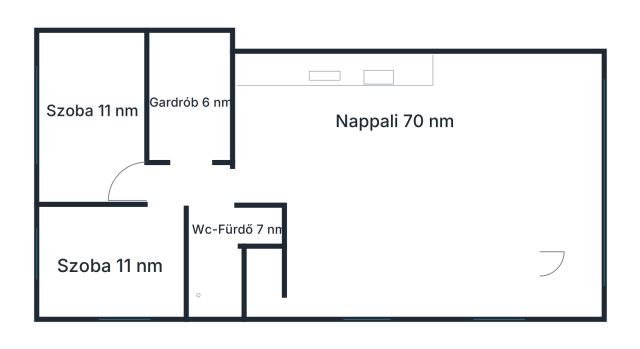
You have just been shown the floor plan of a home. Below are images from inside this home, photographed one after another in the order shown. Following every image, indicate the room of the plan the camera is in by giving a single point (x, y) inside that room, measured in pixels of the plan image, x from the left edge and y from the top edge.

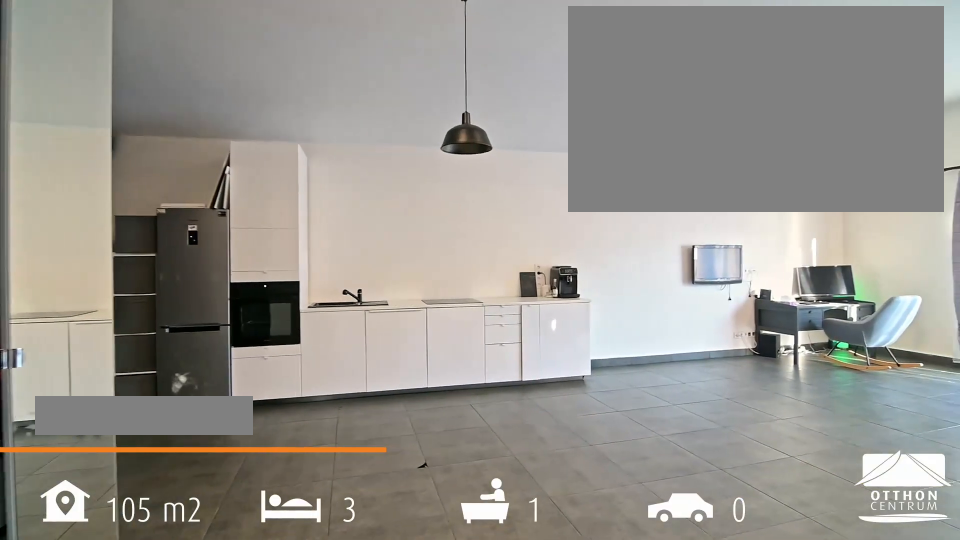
(418, 190)
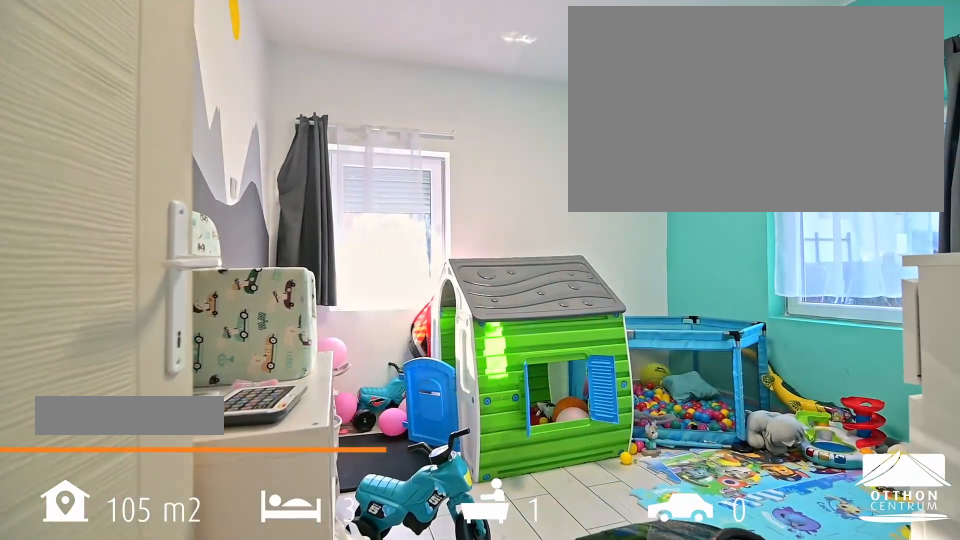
(110, 267)
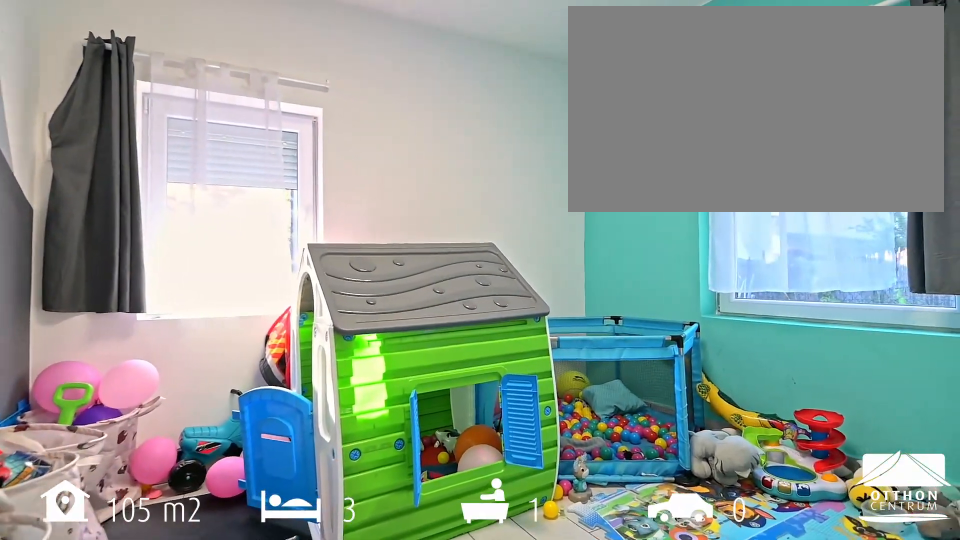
(110, 267)
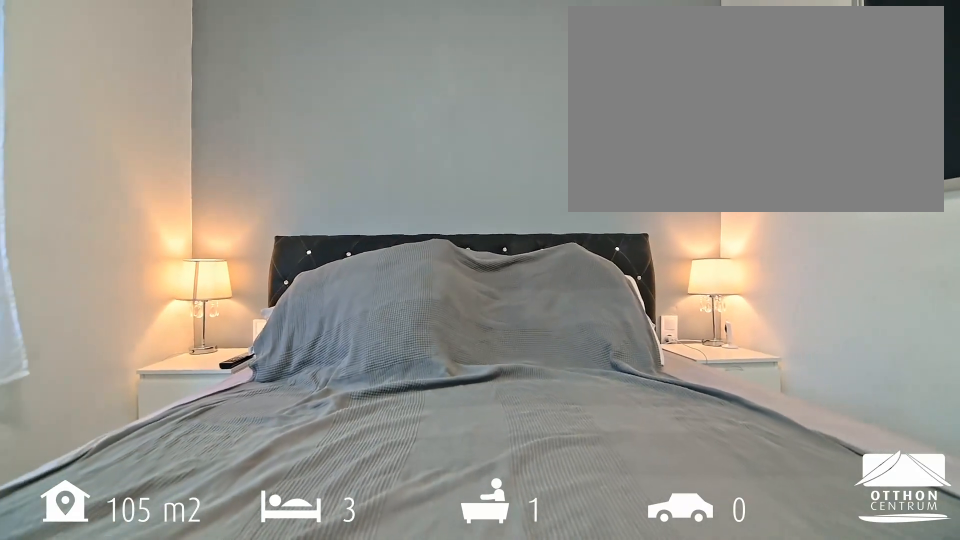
(93, 121)
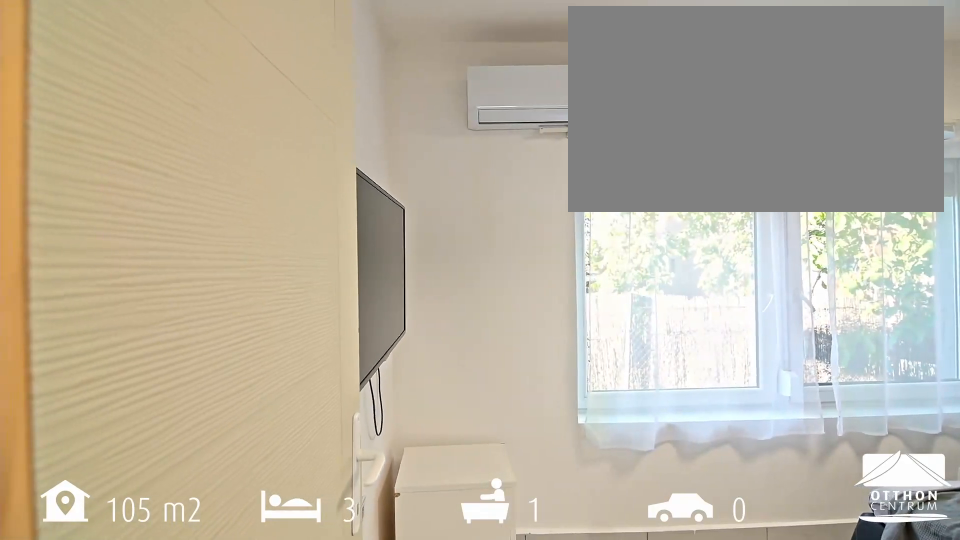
(93, 121)
